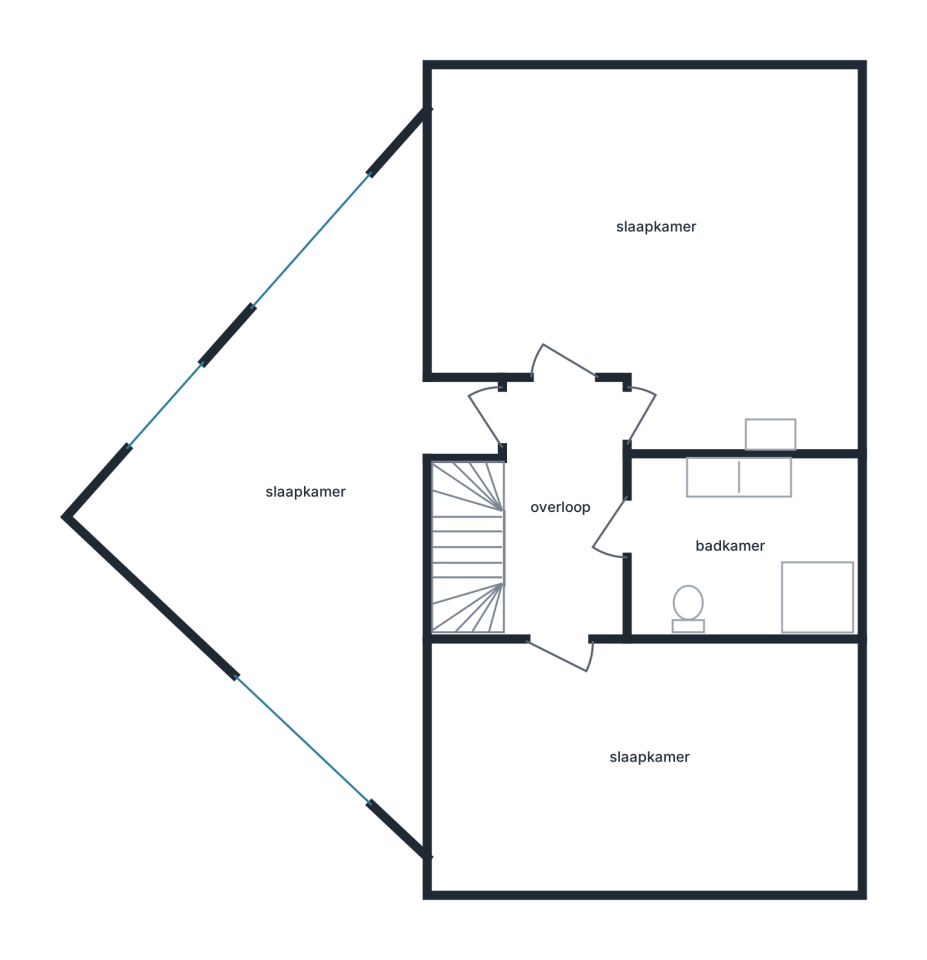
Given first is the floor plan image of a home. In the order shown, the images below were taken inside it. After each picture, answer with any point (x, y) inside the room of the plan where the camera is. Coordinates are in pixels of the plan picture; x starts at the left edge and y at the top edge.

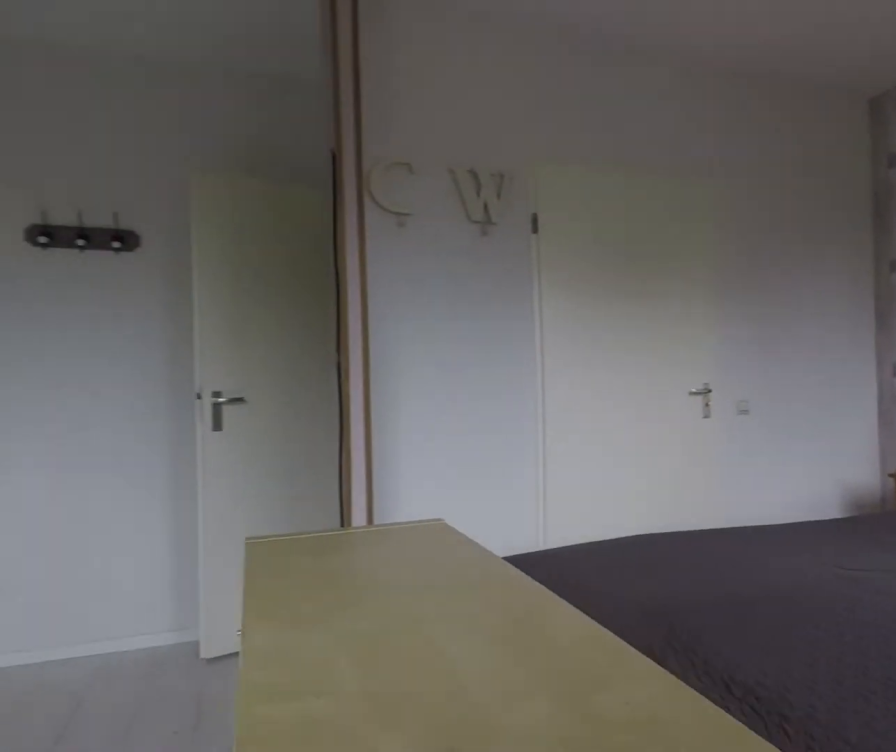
(851, 262)
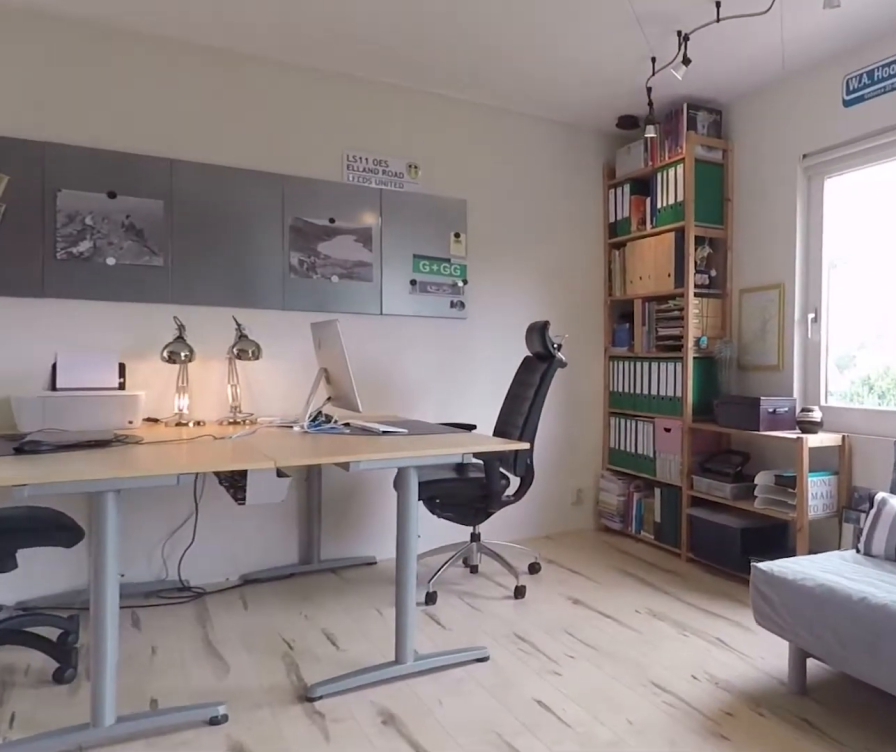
(321, 656)
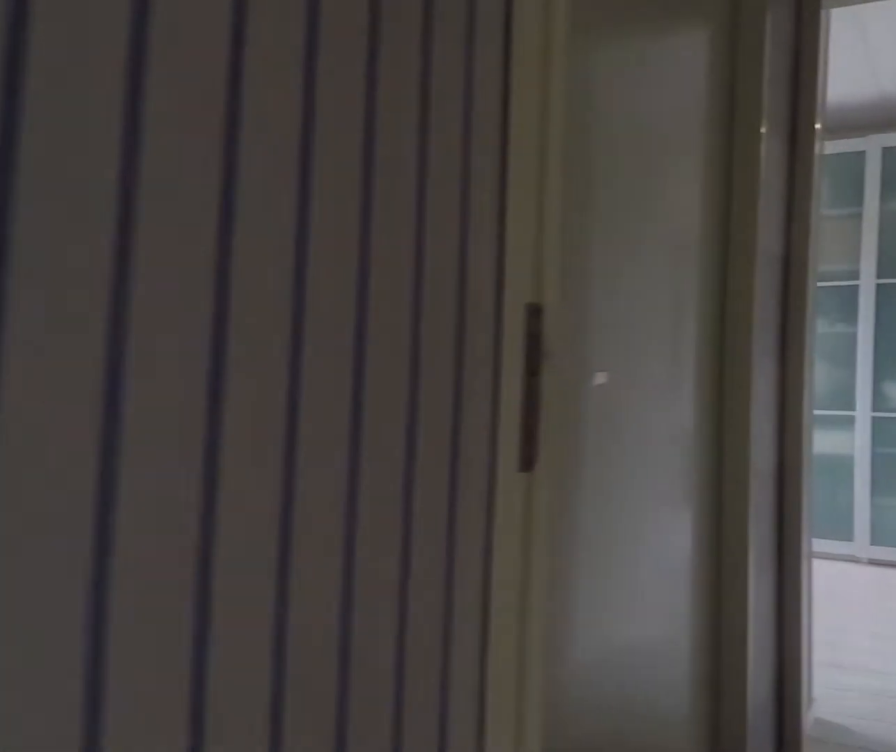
(321, 656)
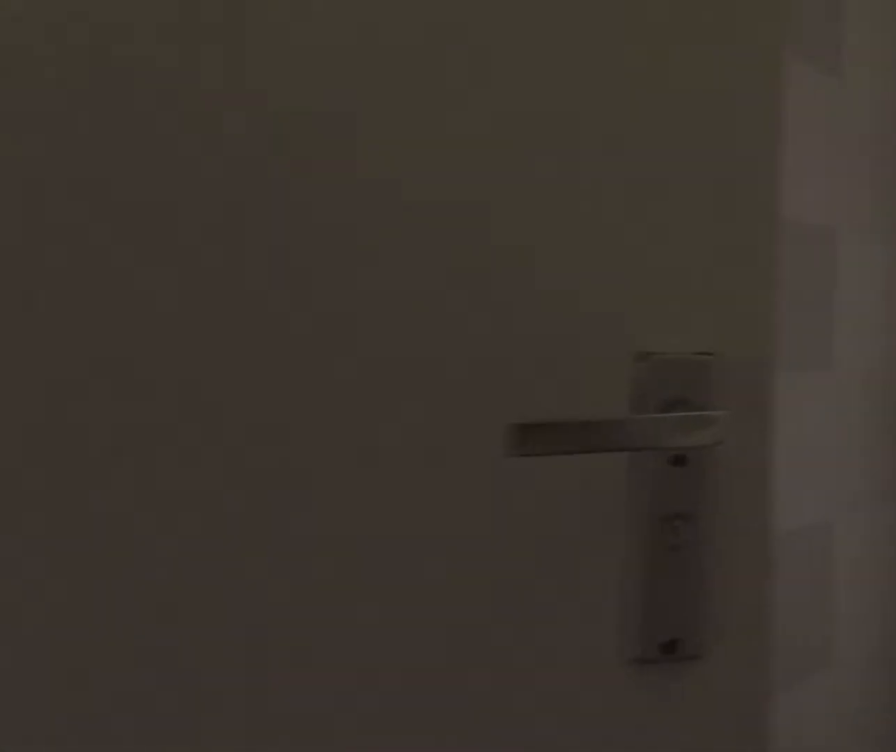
(604, 605)
